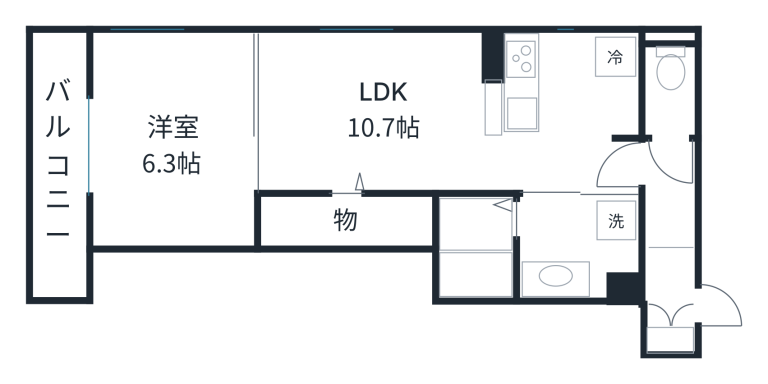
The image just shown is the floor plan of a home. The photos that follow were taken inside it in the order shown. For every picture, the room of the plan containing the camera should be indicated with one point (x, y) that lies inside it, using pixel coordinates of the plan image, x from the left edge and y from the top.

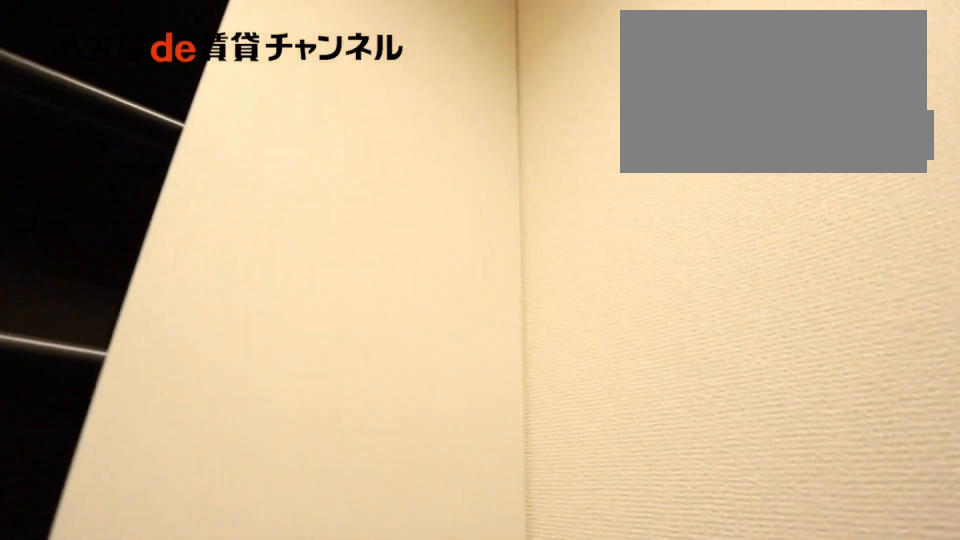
(671, 302)
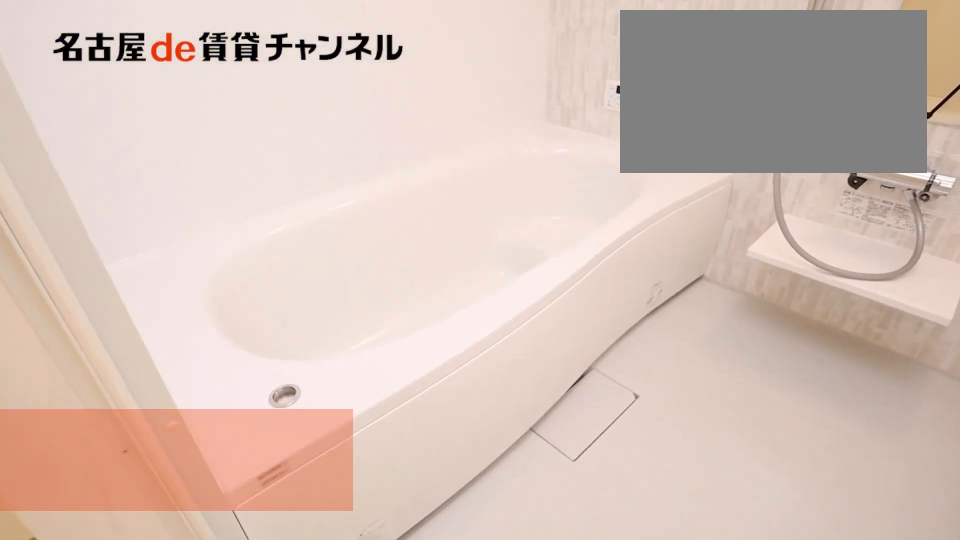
(476, 251)
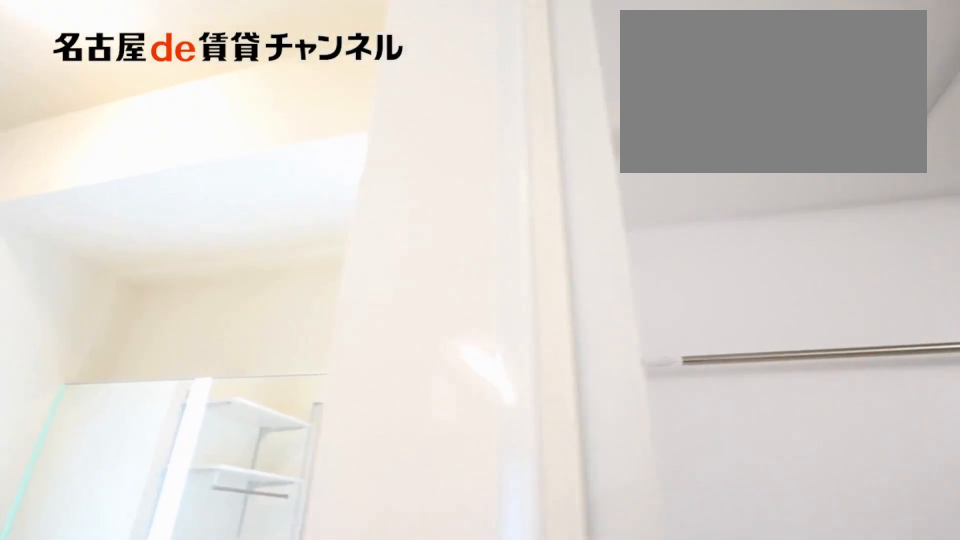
(476, 251)
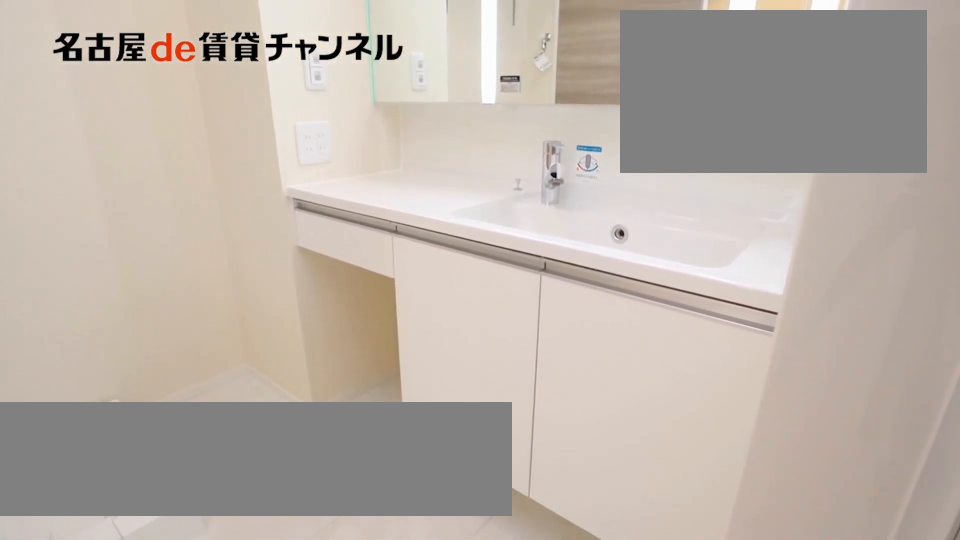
(580, 250)
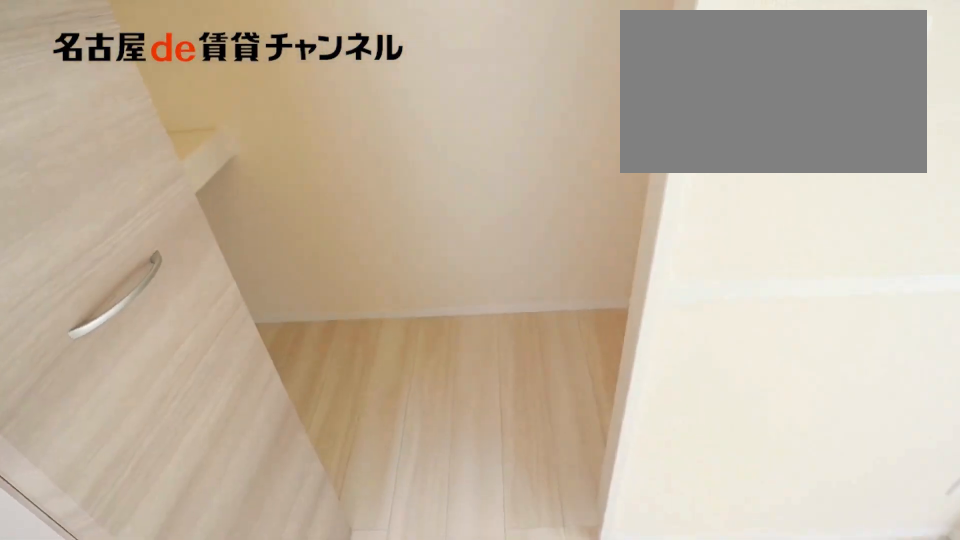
(370, 114)
